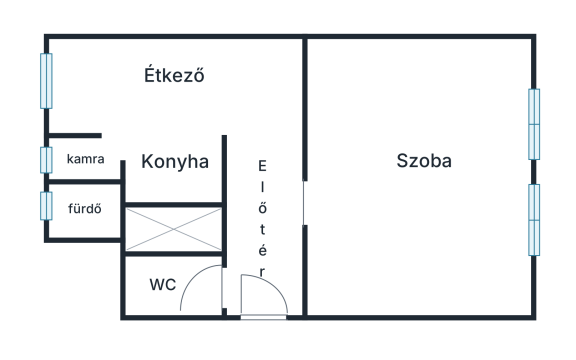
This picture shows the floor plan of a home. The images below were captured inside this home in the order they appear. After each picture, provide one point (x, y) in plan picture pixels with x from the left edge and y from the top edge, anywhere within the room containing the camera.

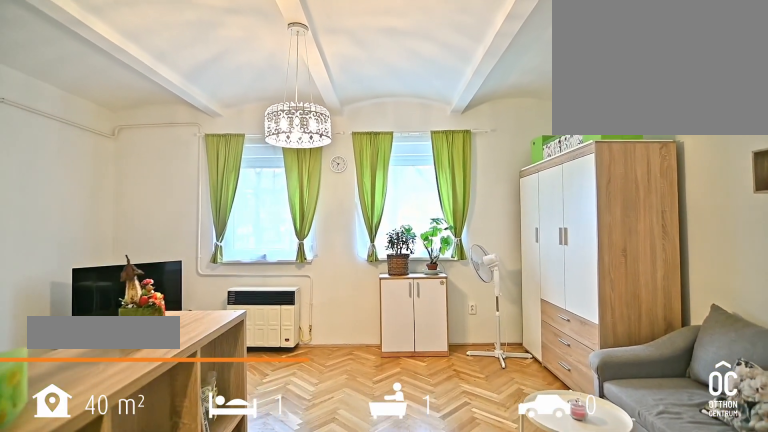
(421, 179)
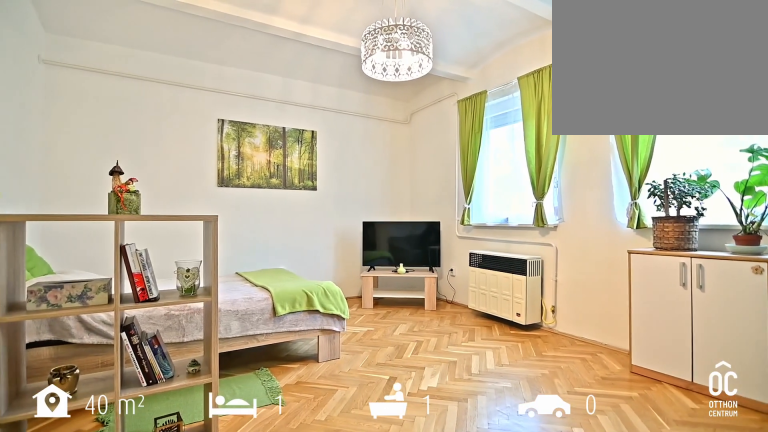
(421, 179)
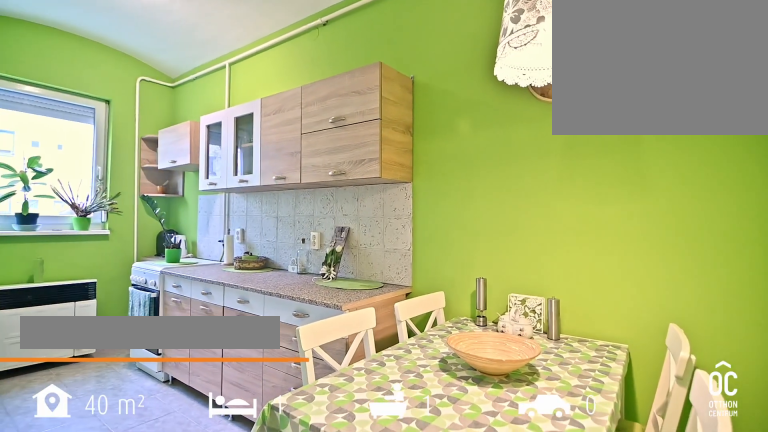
(175, 75)
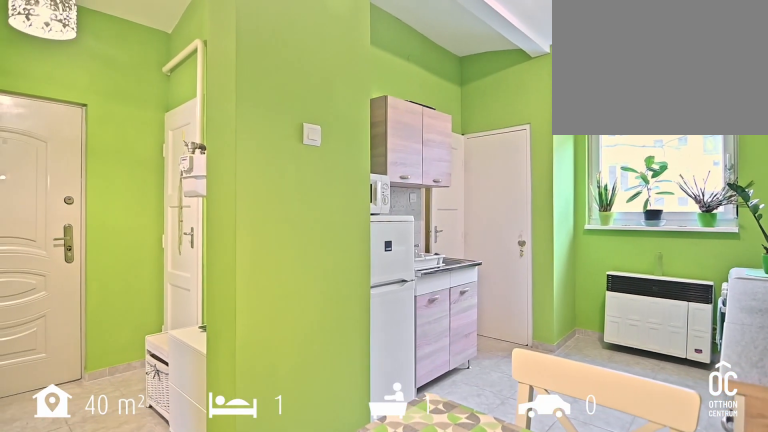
(175, 75)
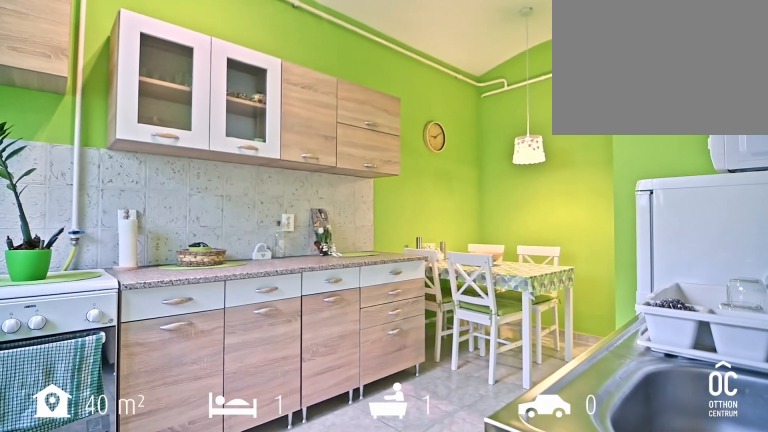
(174, 159)
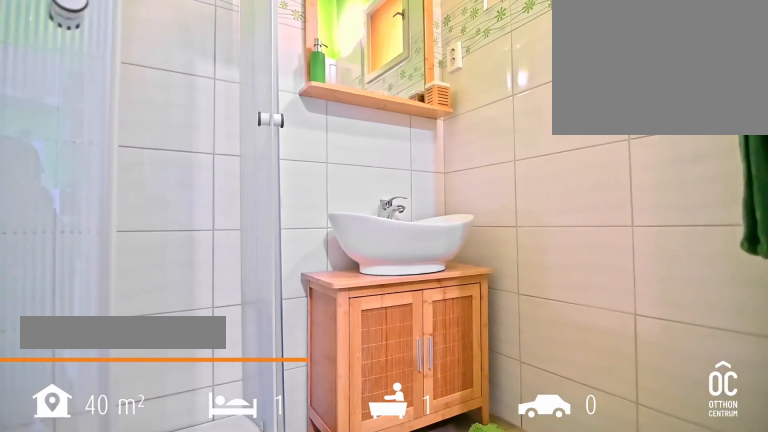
(86, 208)
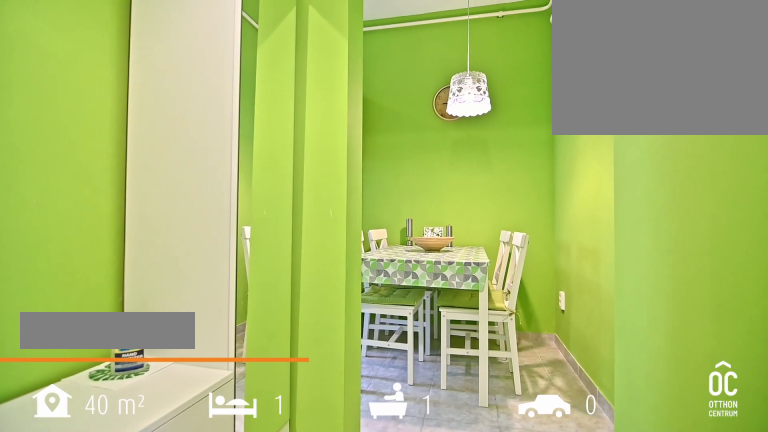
(265, 218)
